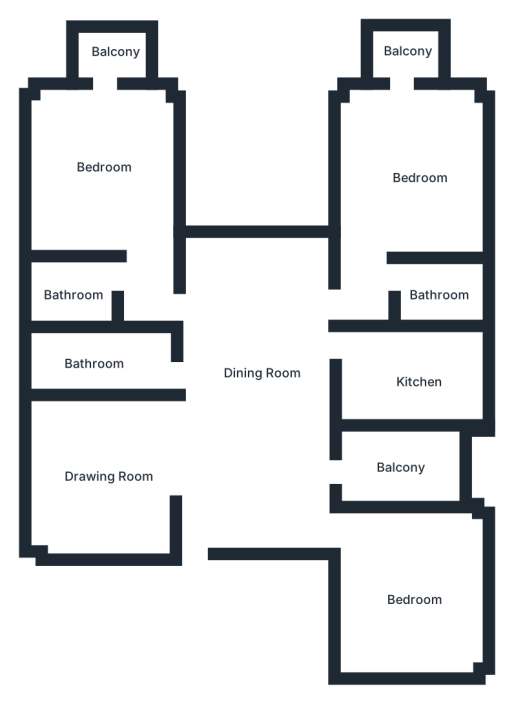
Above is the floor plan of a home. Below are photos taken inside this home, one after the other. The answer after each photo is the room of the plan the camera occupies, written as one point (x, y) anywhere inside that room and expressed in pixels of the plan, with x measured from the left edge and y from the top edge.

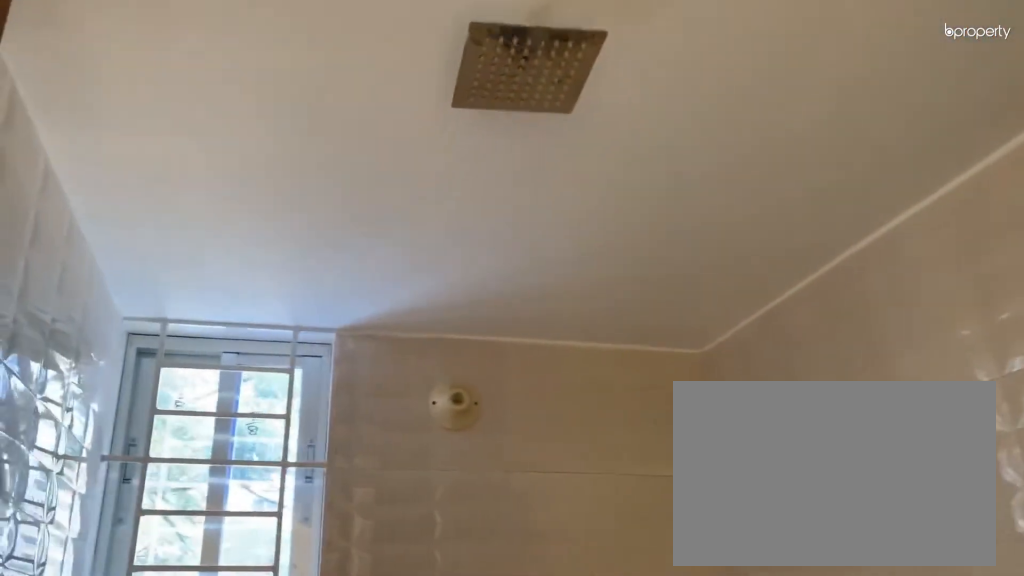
(431, 294)
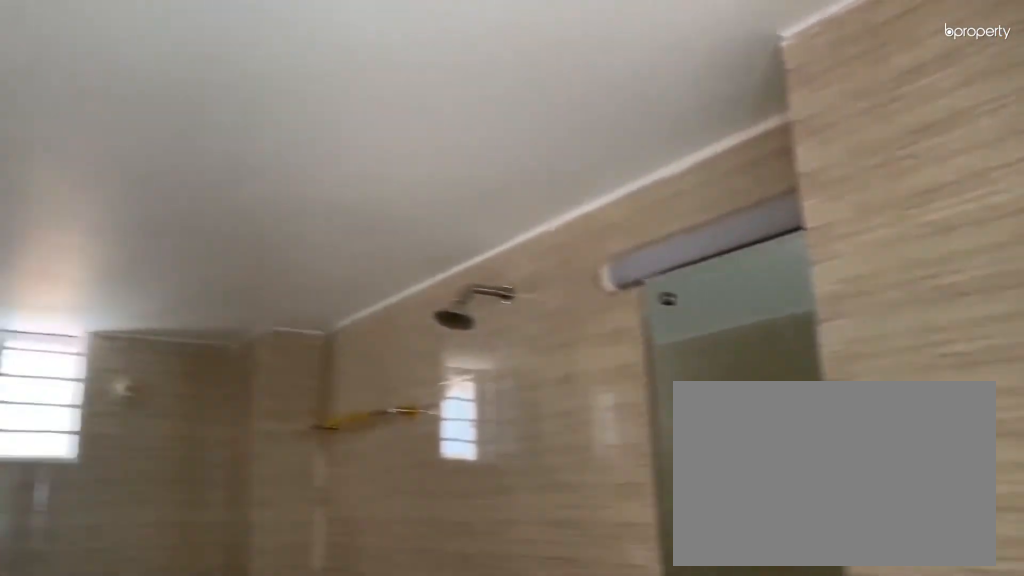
(91, 361)
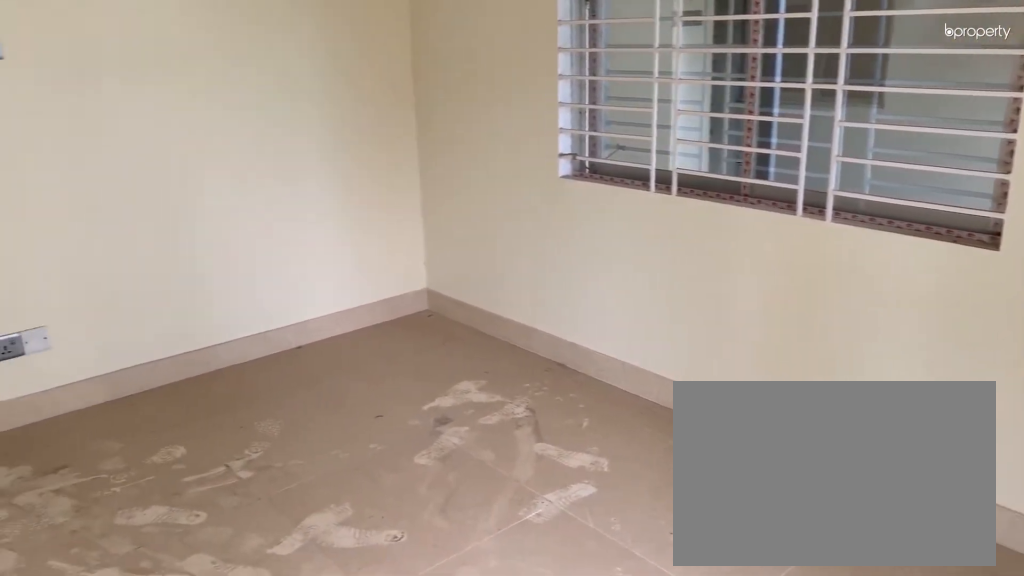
(94, 171)
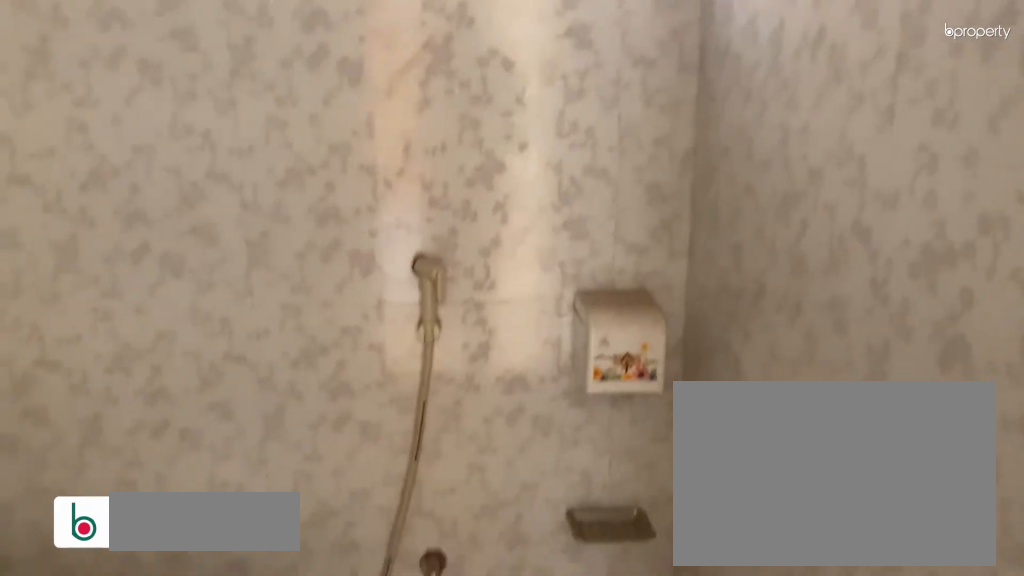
(71, 299)
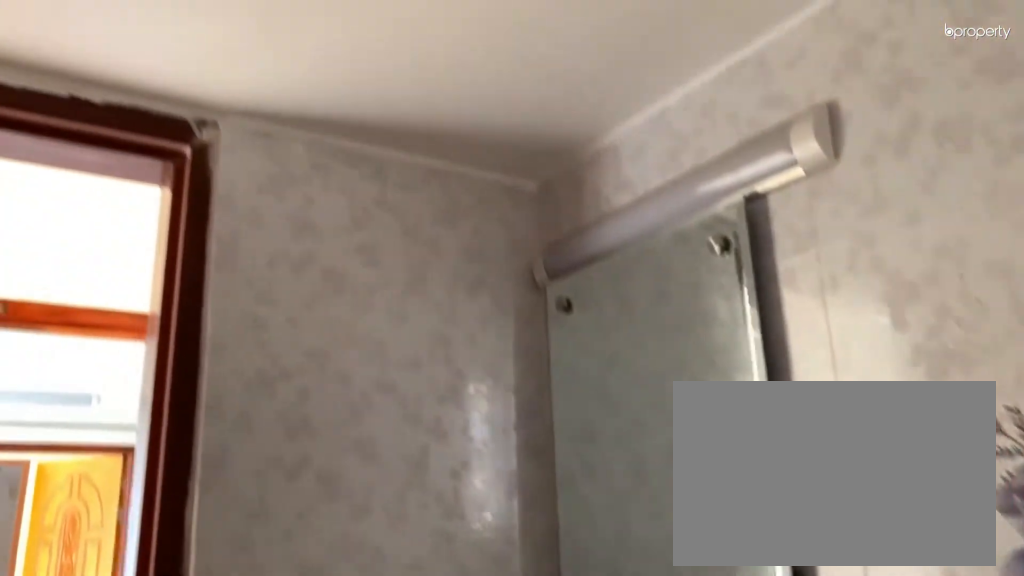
(71, 299)
